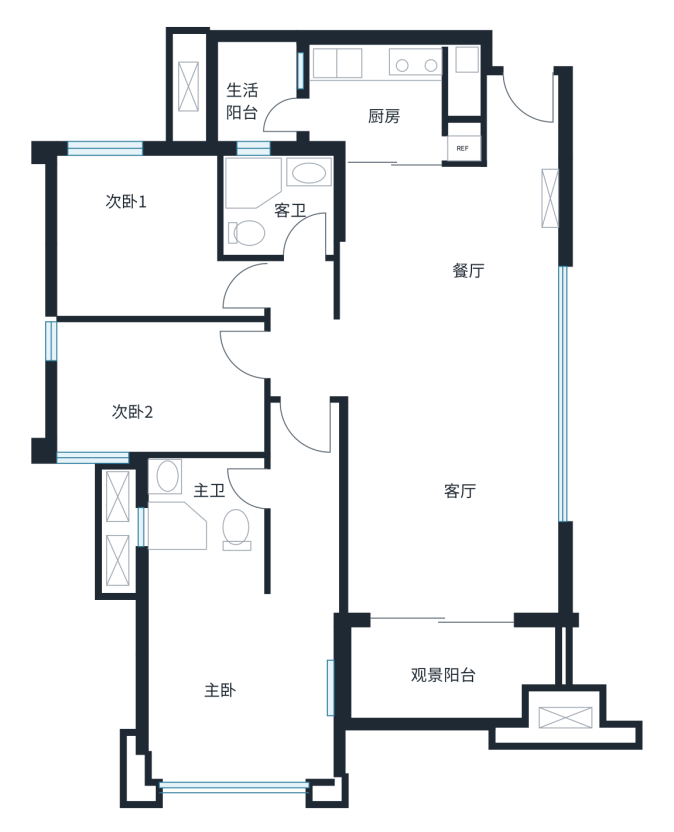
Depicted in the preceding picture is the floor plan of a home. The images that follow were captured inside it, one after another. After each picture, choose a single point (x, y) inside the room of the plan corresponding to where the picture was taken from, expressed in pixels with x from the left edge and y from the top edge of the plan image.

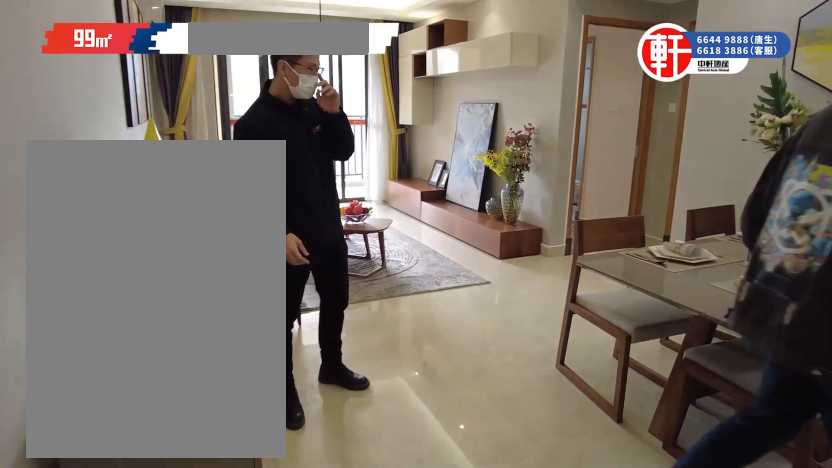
(450, 238)
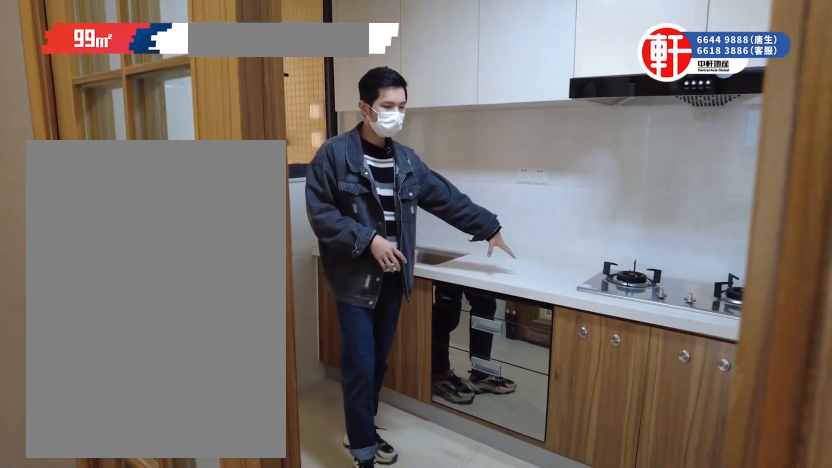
(386, 114)
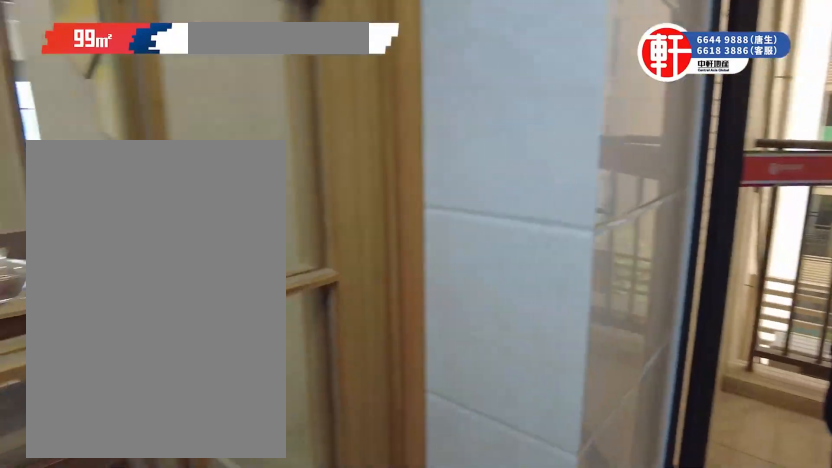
(387, 114)
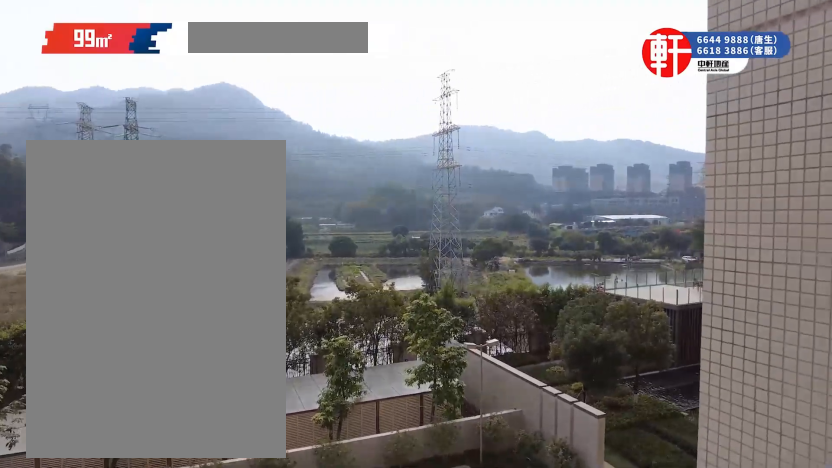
(440, 676)
